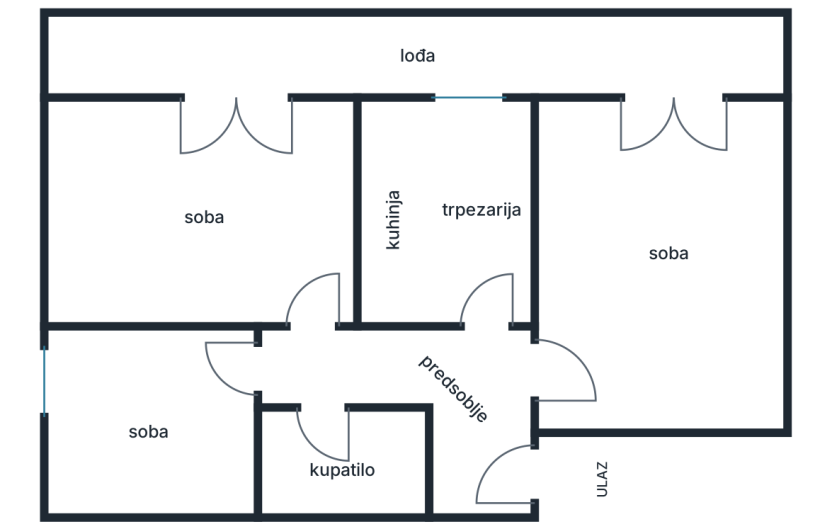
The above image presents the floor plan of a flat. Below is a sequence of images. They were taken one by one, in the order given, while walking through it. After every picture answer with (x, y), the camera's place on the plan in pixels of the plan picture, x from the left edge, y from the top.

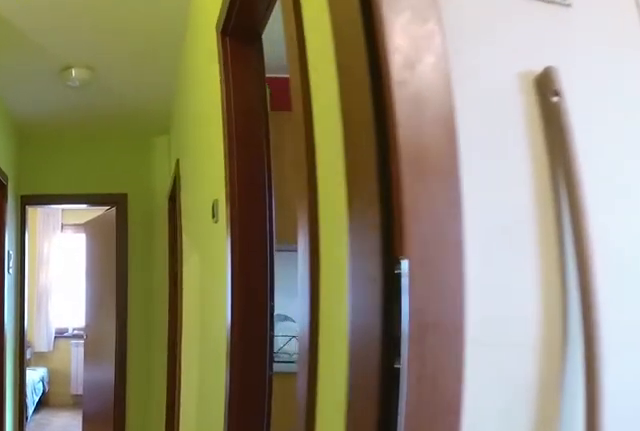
(612, 329)
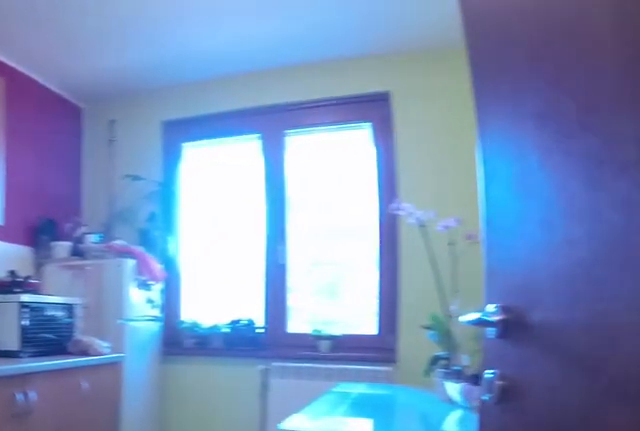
(523, 373)
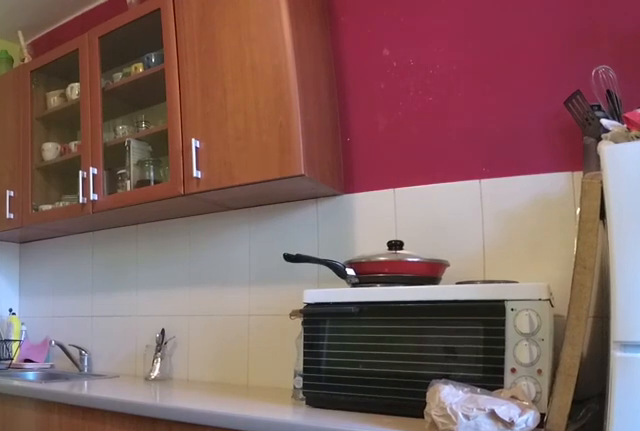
(488, 131)
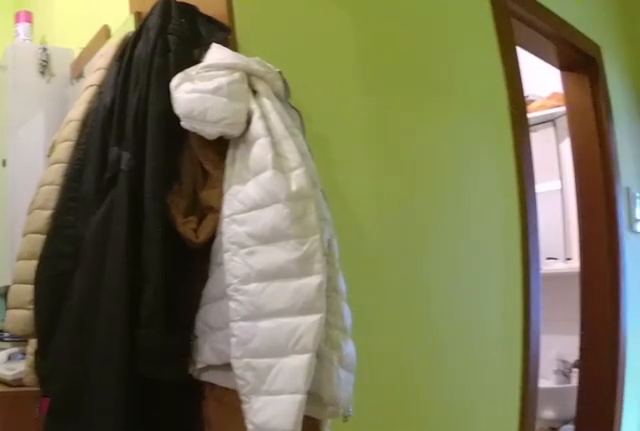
(503, 319)
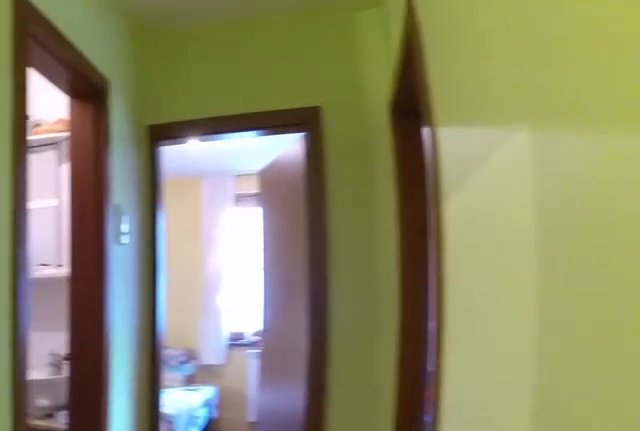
(518, 342)
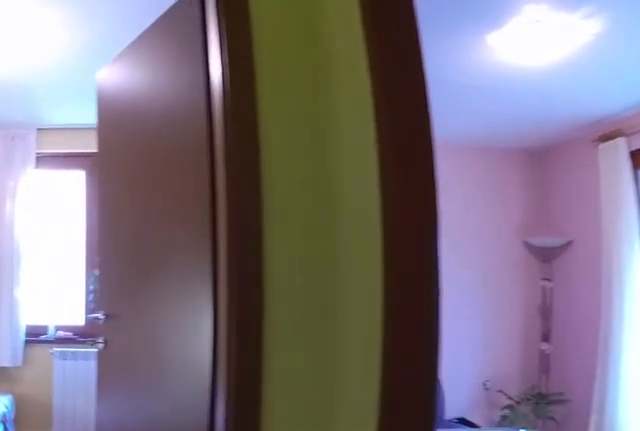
(374, 364)
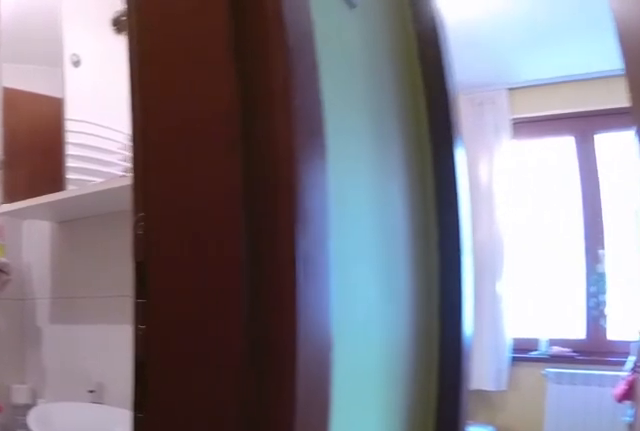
(337, 375)
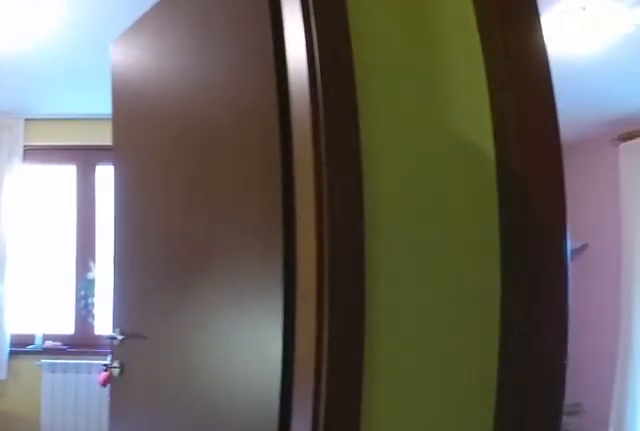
(353, 367)
